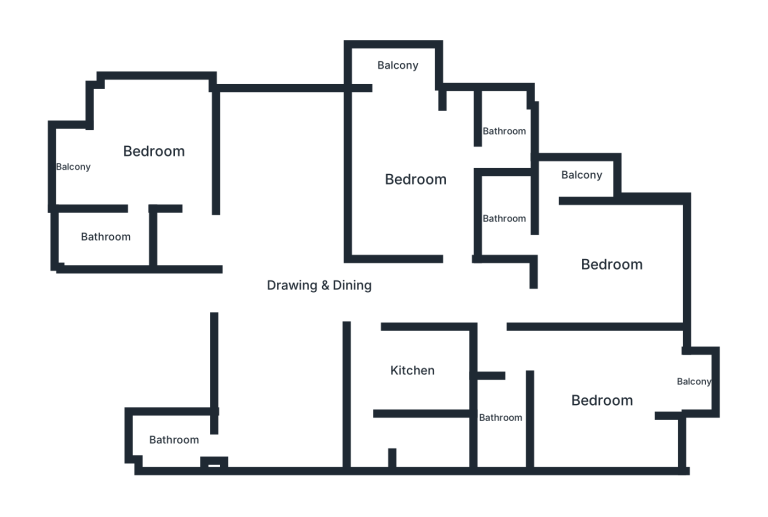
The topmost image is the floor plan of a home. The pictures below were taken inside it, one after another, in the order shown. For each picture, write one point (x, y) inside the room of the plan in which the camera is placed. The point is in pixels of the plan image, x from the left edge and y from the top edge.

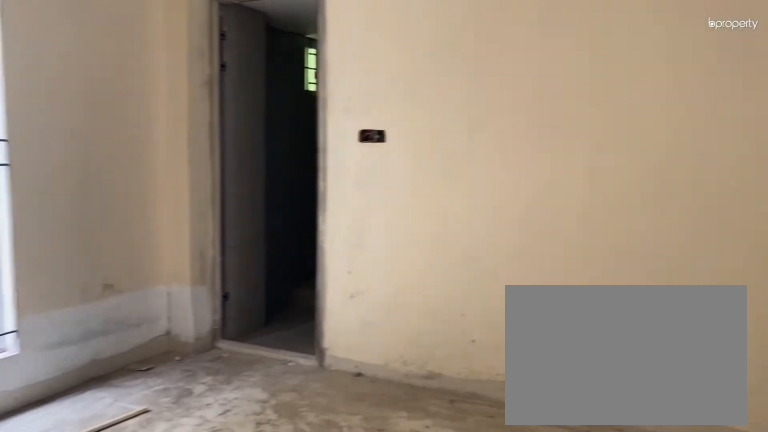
(319, 285)
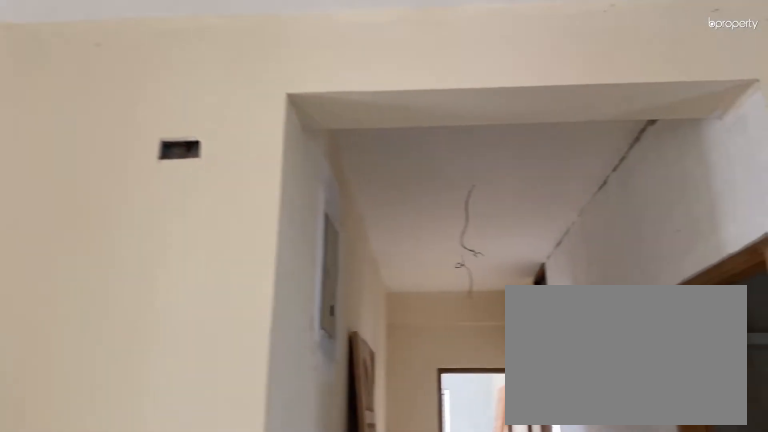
(319, 285)
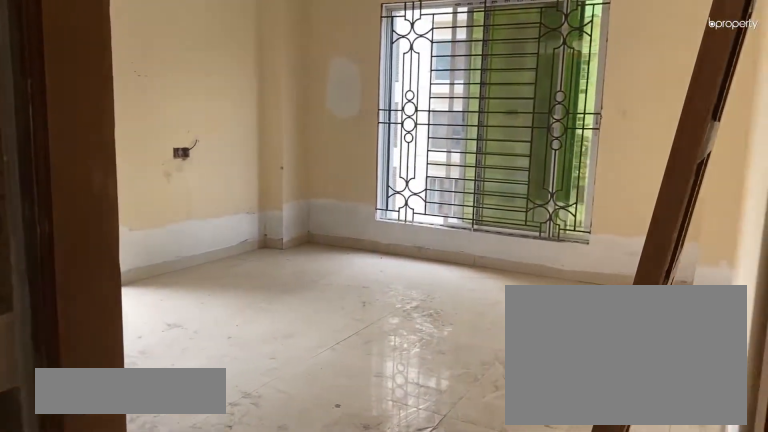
(172, 179)
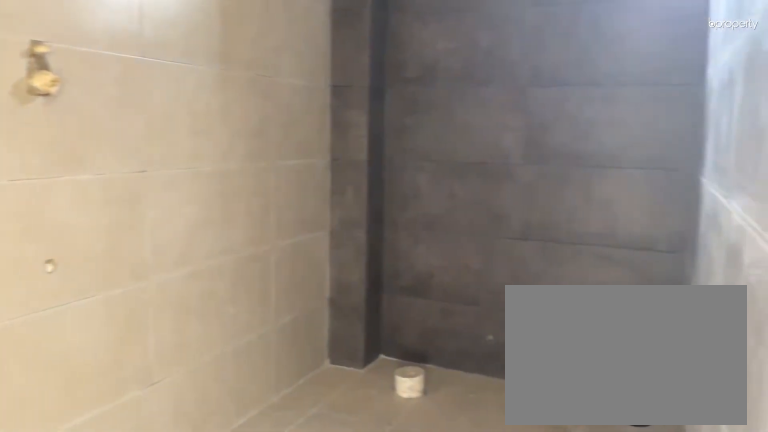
(105, 237)
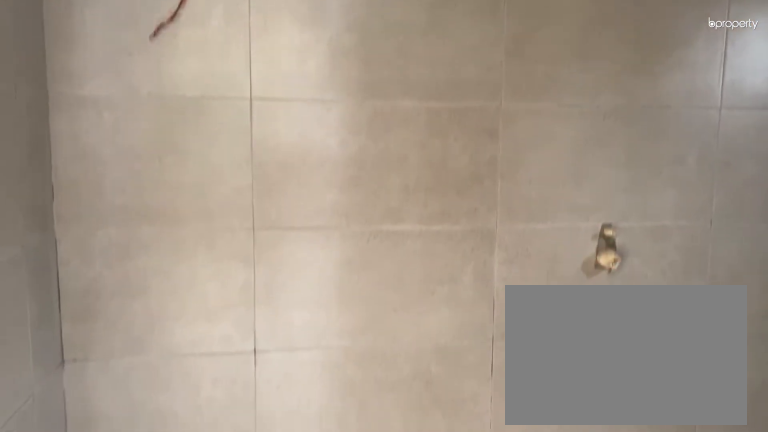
(105, 237)
